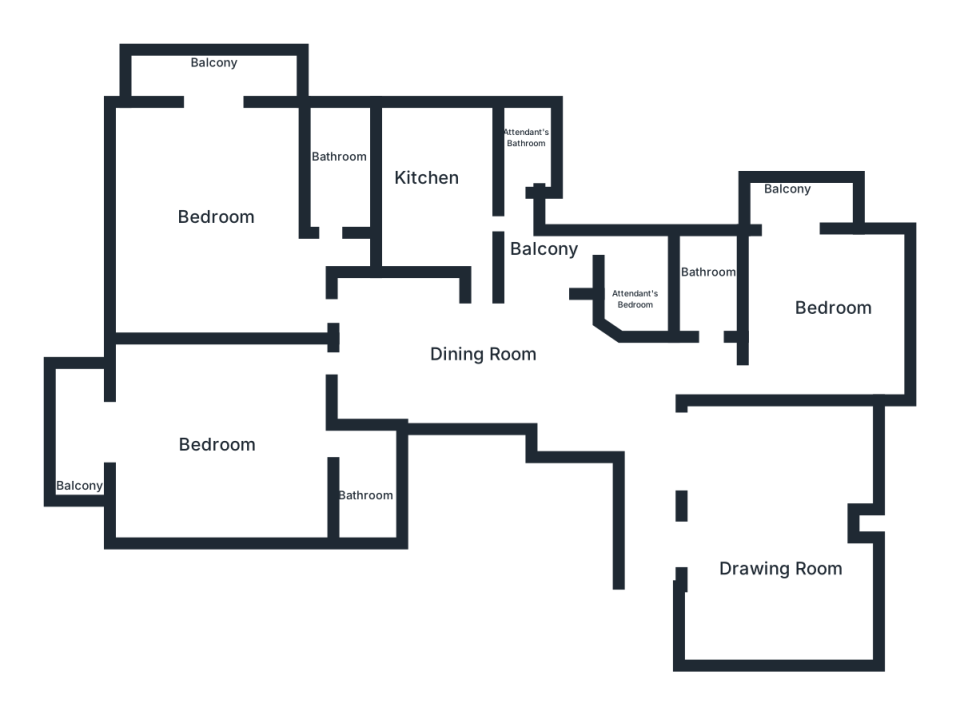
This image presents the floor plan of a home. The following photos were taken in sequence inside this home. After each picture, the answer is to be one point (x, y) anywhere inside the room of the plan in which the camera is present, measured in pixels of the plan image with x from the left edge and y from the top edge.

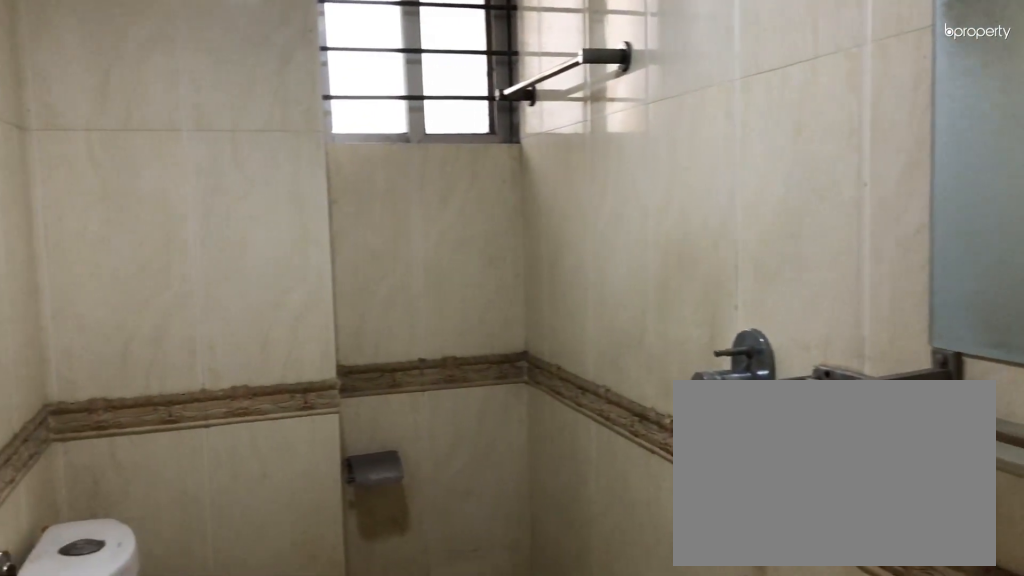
(711, 280)
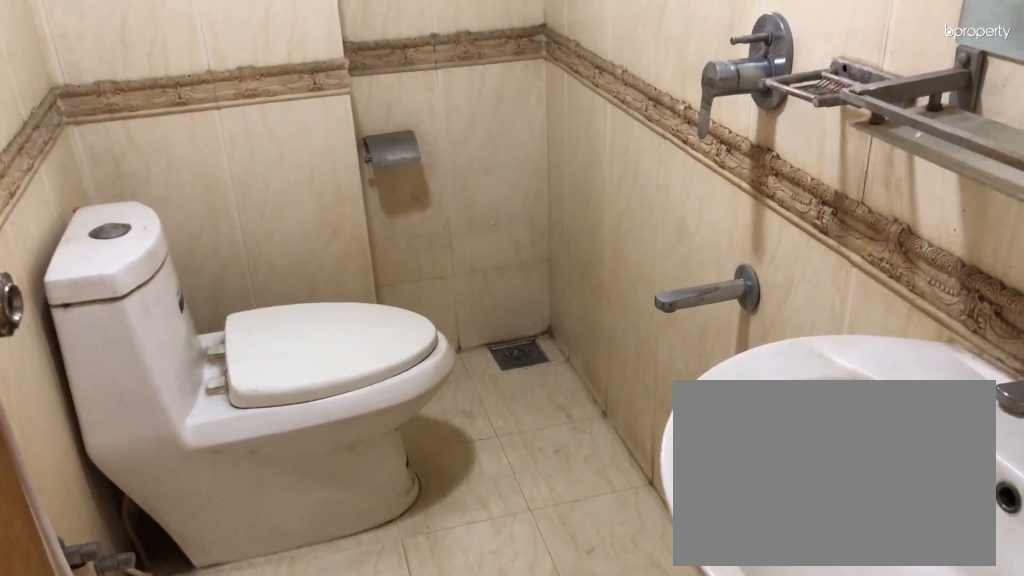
(711, 280)
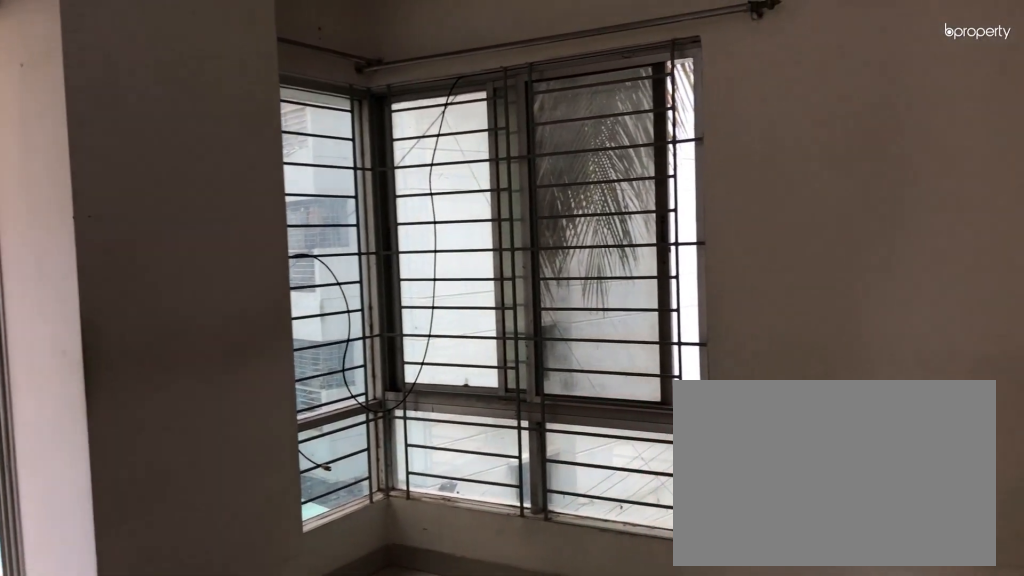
(823, 297)
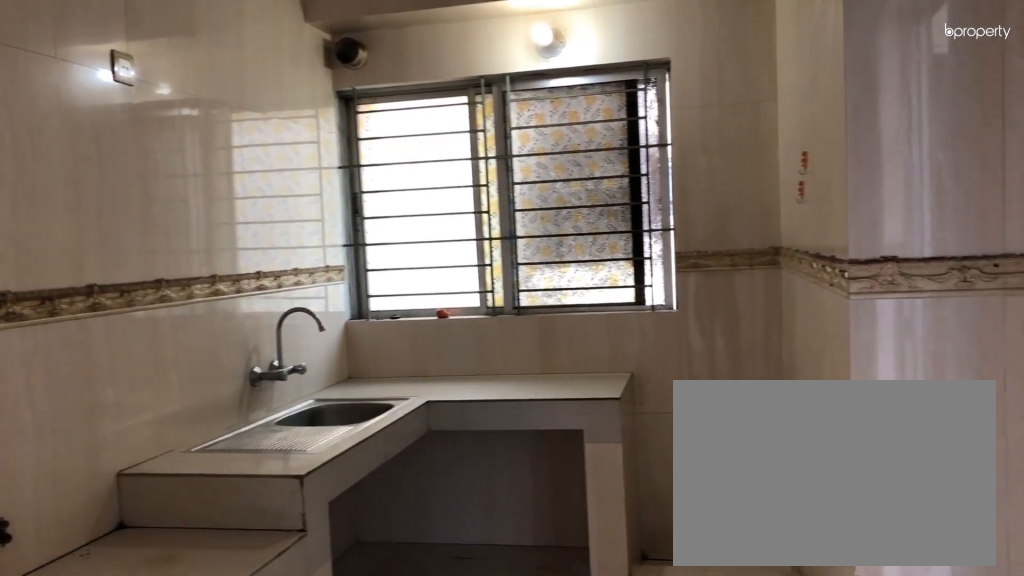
(425, 180)
